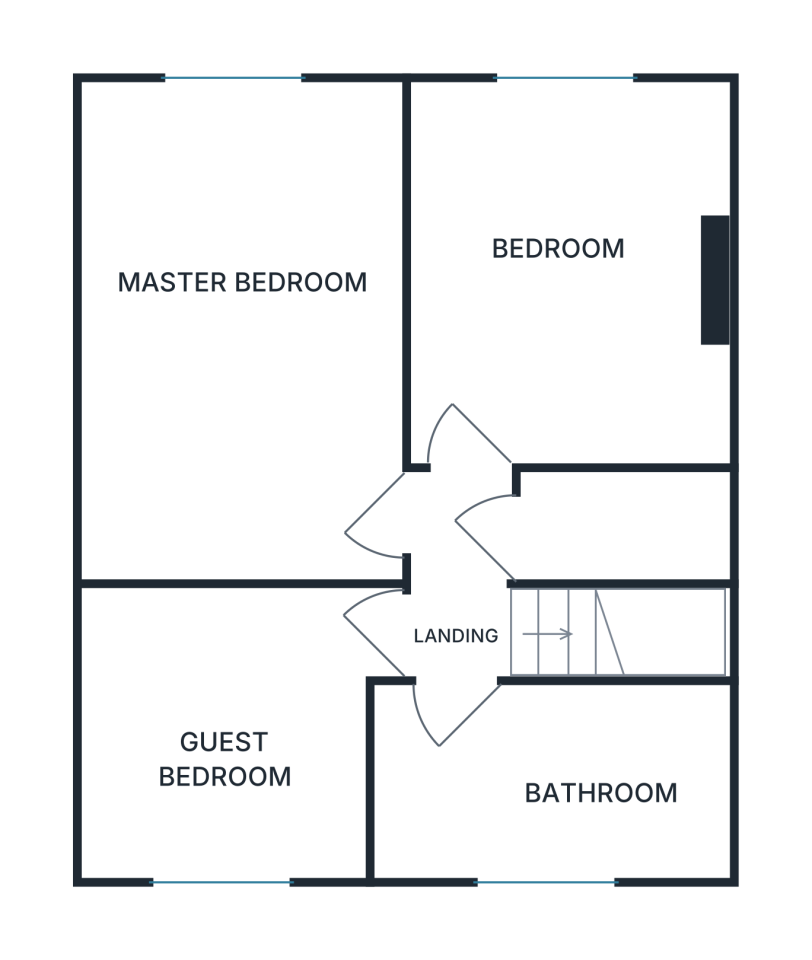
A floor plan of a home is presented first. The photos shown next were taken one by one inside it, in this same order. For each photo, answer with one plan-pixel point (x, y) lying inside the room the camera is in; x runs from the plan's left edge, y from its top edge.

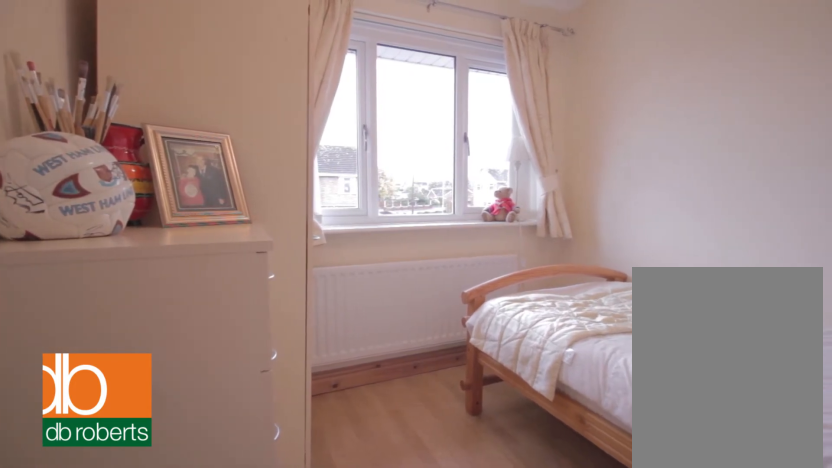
(232, 725)
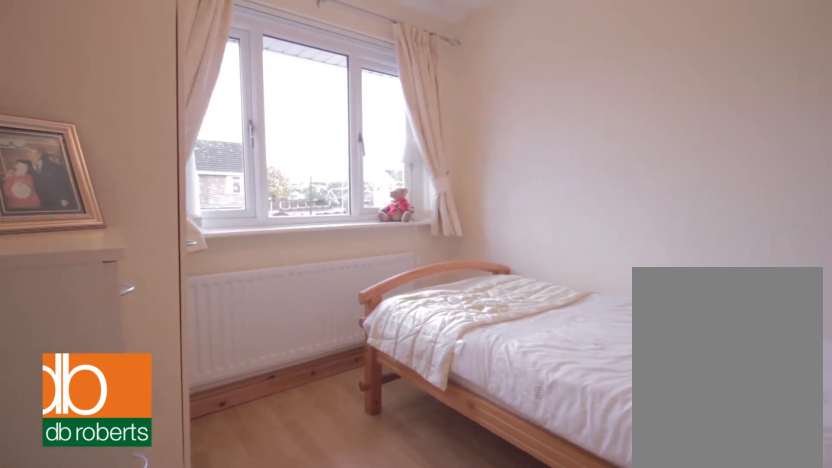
(232, 725)
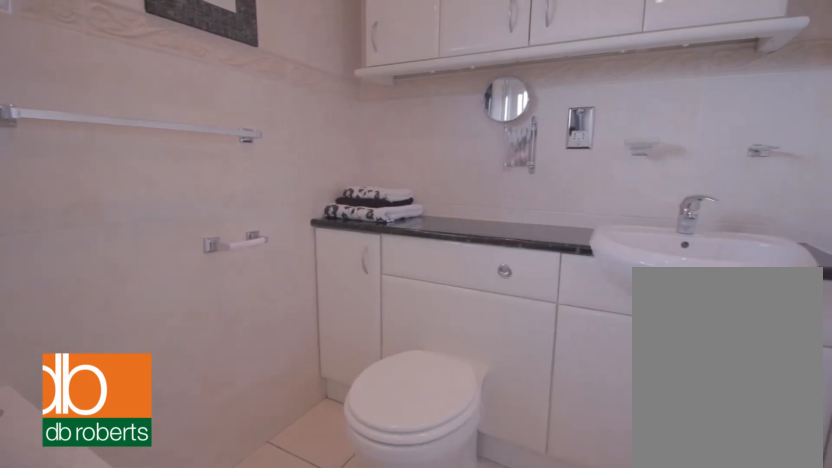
(549, 779)
